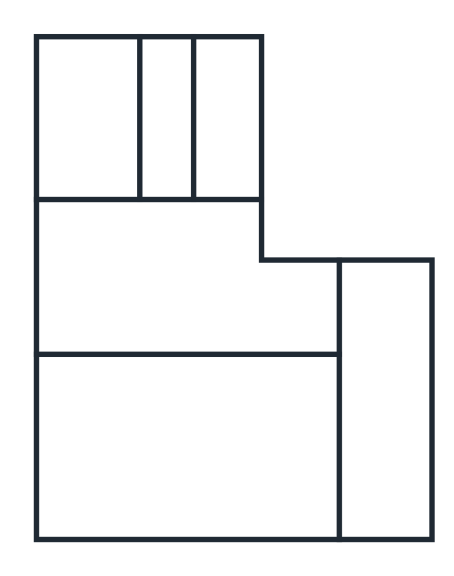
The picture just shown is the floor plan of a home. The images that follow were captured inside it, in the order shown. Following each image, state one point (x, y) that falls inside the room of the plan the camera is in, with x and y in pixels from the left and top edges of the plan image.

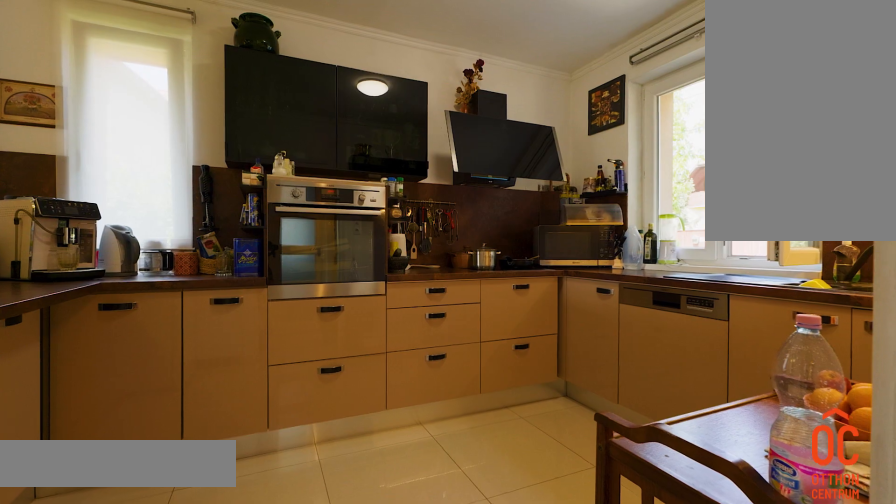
(89, 132)
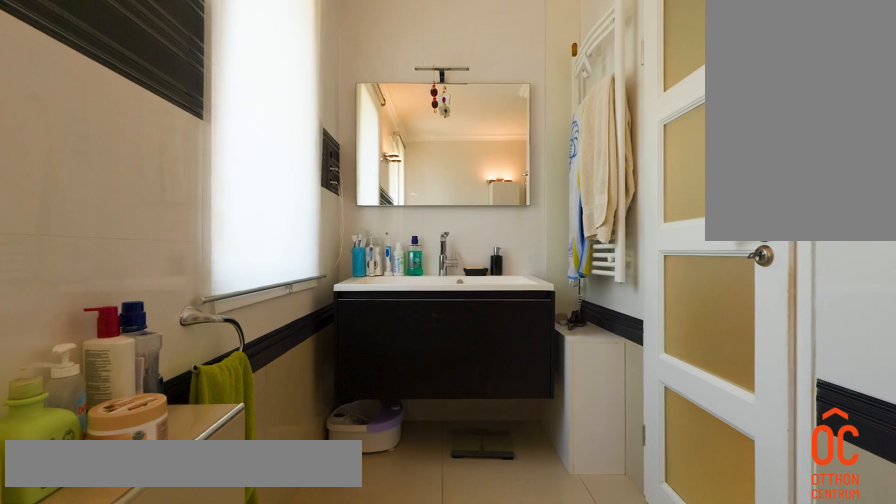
(234, 132)
